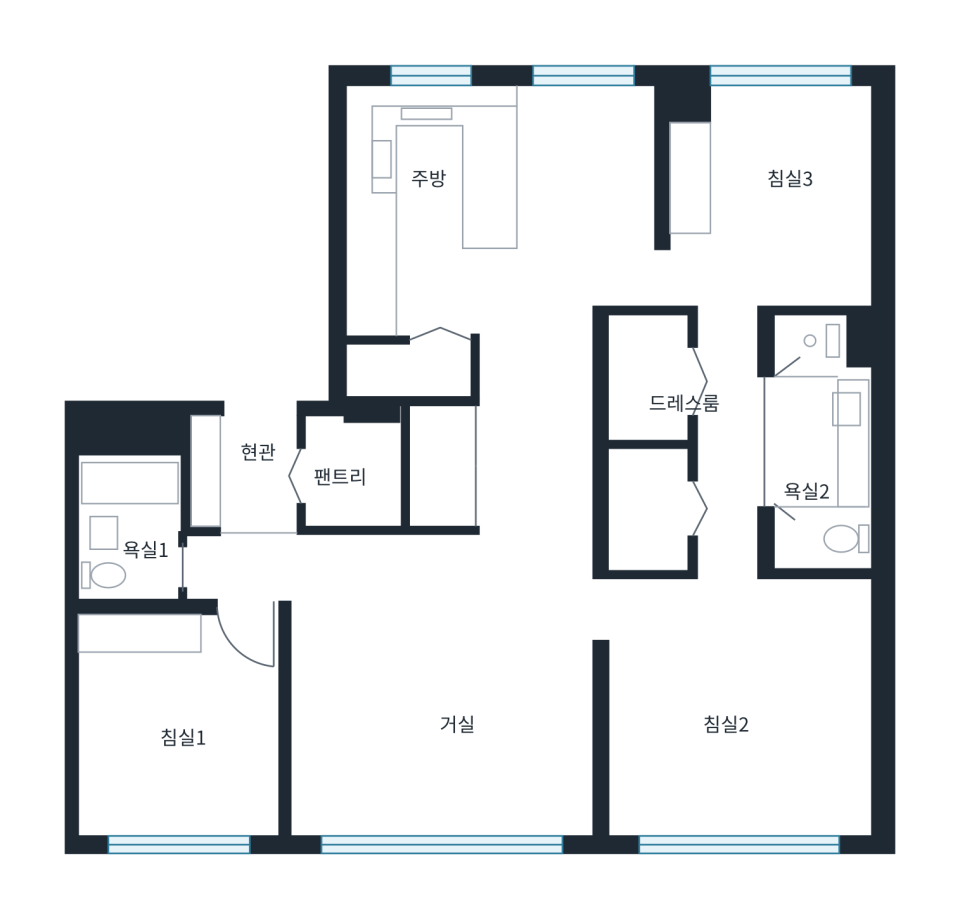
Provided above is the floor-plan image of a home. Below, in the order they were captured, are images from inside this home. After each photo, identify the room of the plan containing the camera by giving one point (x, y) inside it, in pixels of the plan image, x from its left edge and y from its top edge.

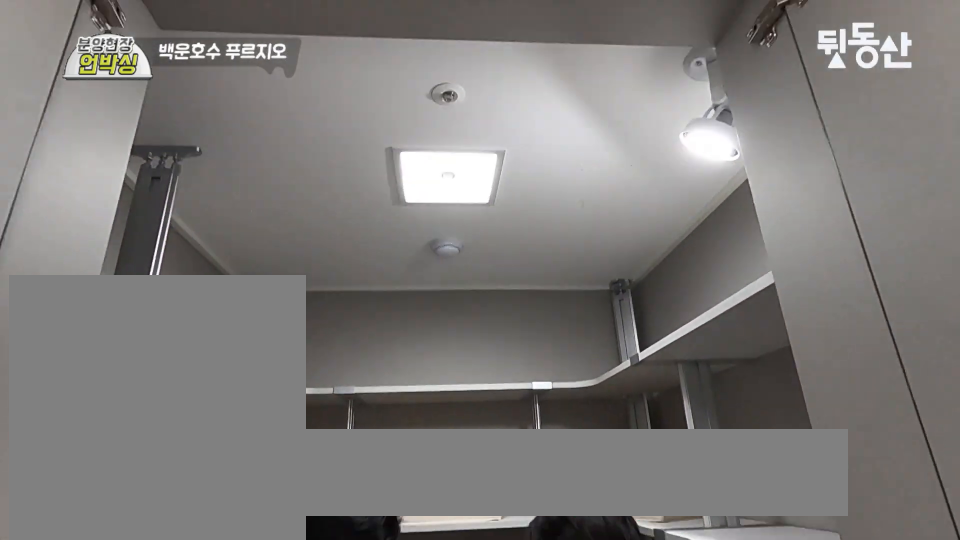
(250, 480)
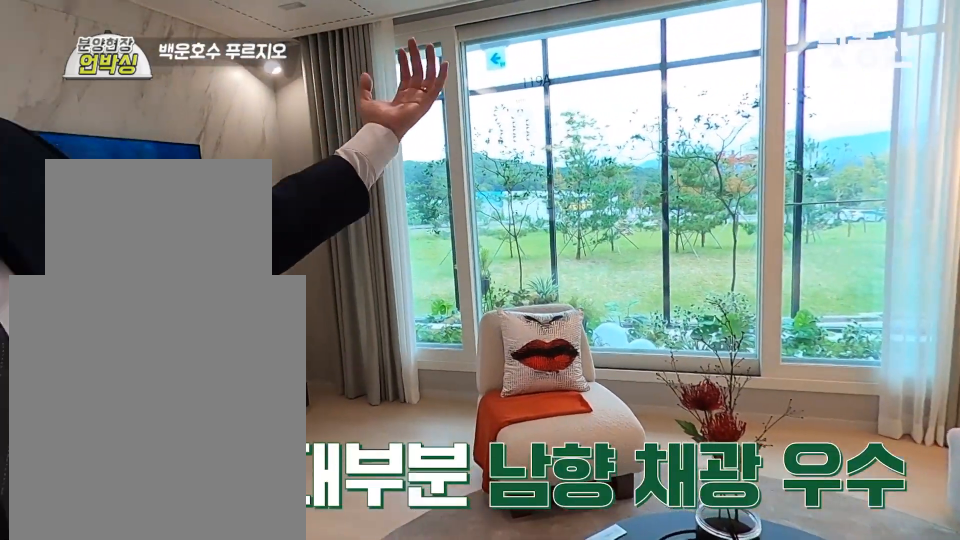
(461, 748)
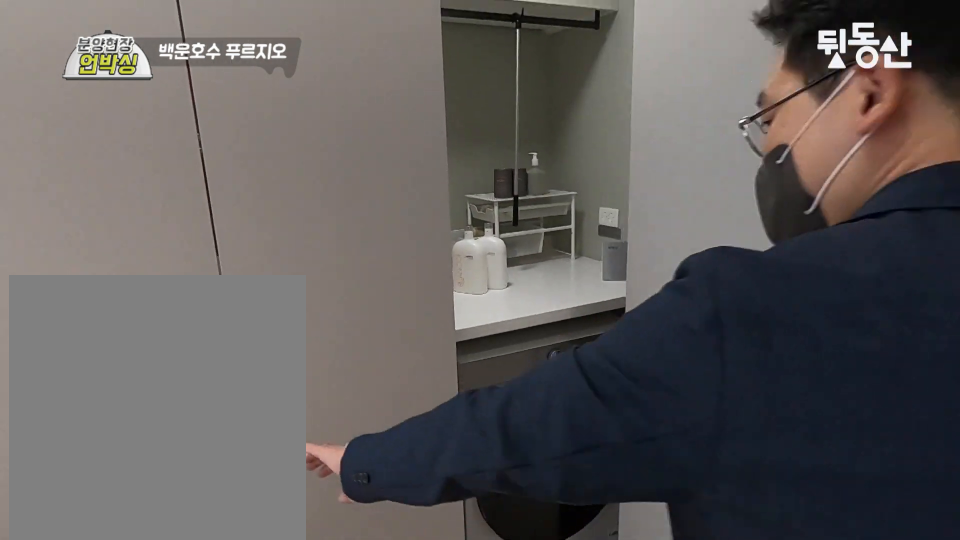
(537, 486)
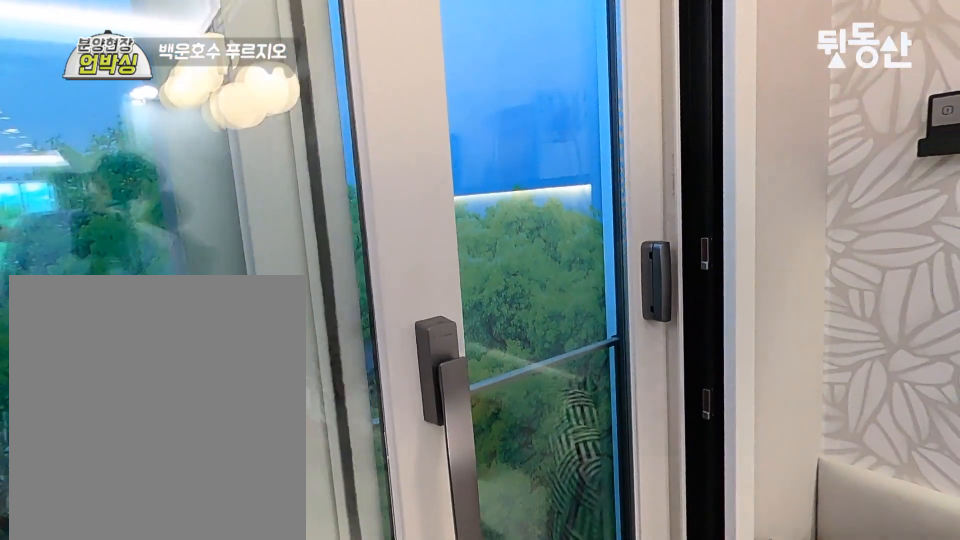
(581, 229)
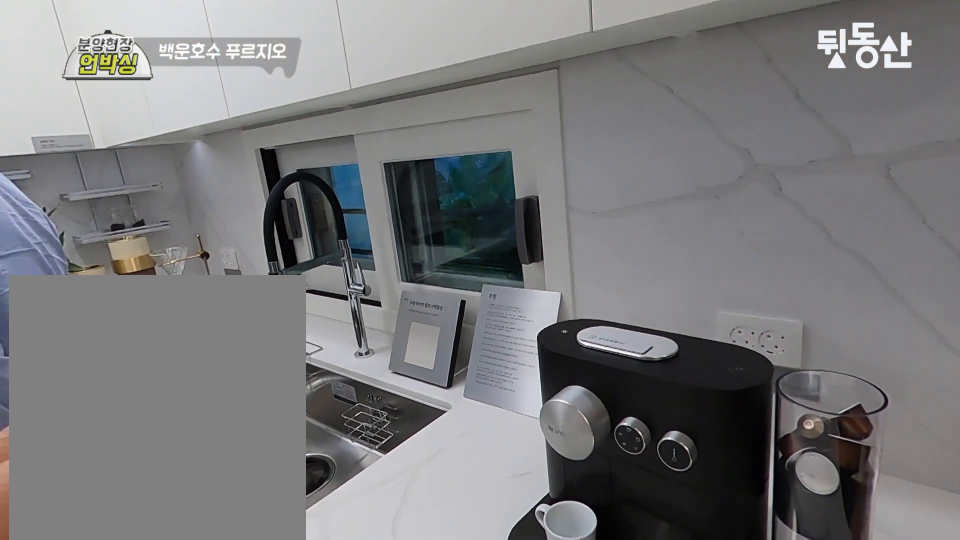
(582, 231)
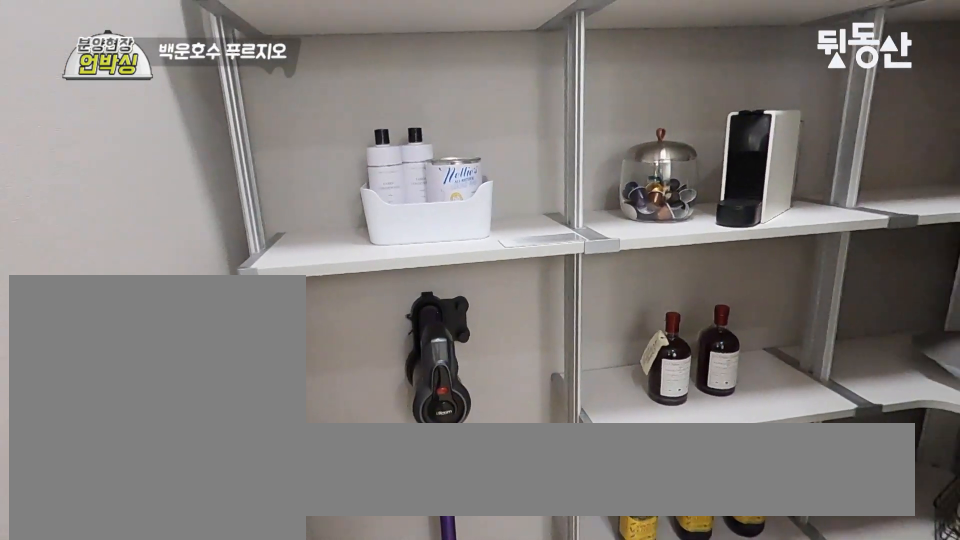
(442, 347)
